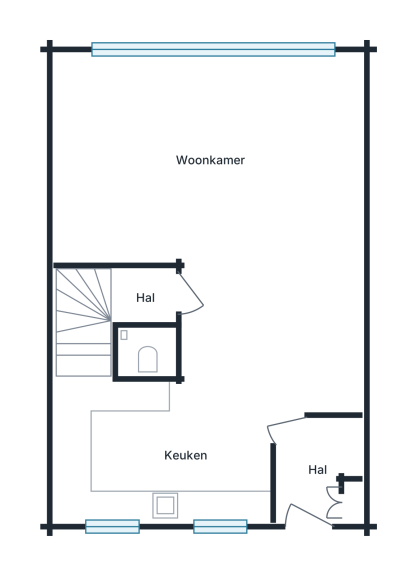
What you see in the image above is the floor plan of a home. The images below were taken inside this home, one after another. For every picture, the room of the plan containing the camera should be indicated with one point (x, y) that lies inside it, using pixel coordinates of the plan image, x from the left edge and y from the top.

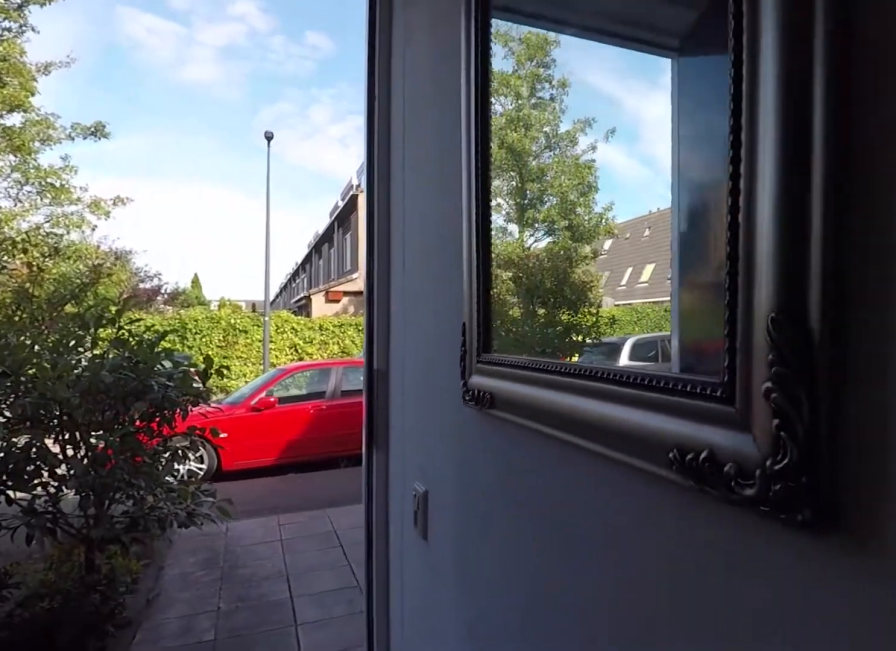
(316, 469)
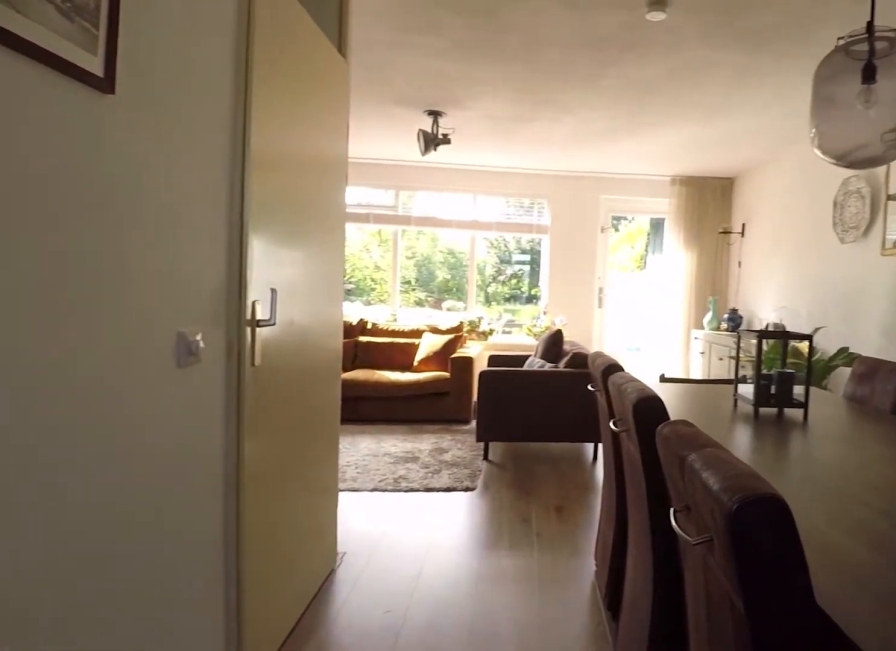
(136, 153)
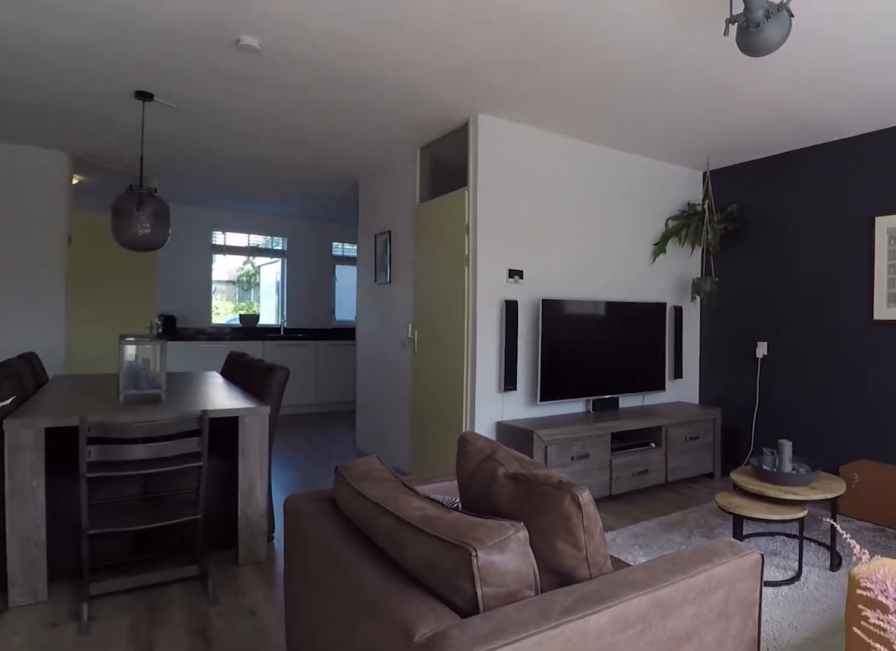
(136, 153)
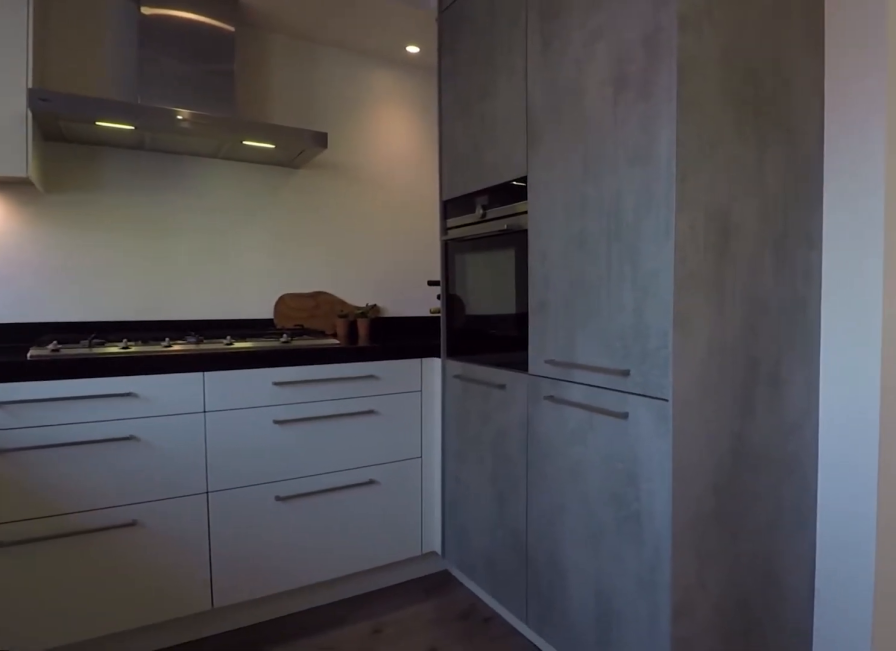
(155, 456)
